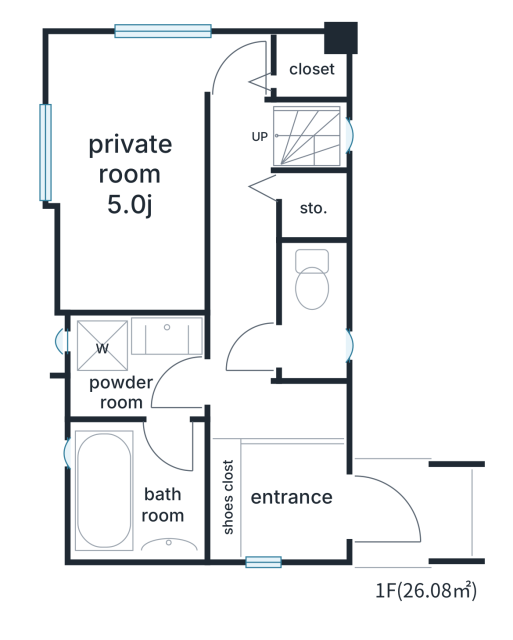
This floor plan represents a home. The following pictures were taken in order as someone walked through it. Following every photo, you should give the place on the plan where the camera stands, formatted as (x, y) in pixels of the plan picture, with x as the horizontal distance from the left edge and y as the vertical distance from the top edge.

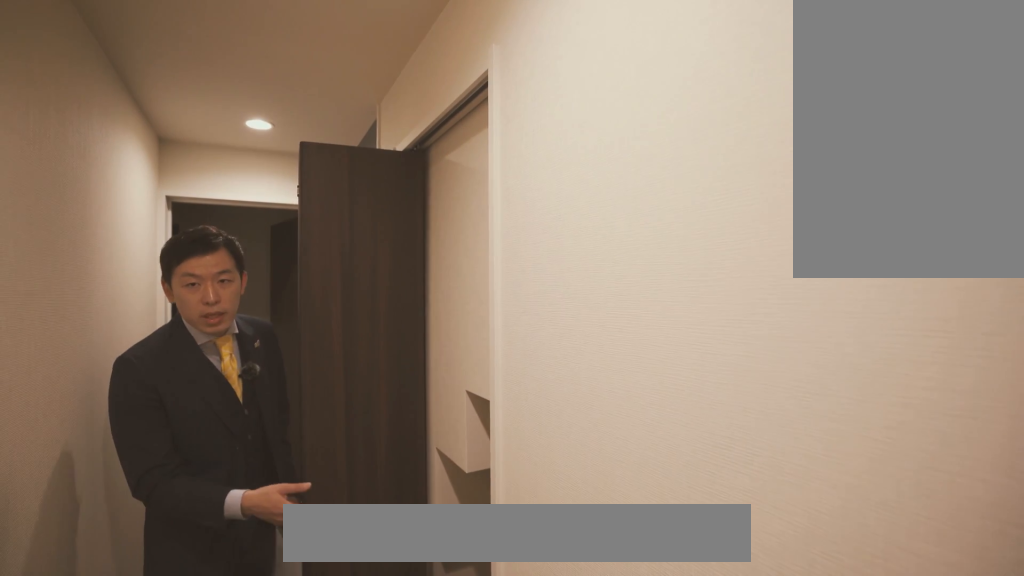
(254, 205)
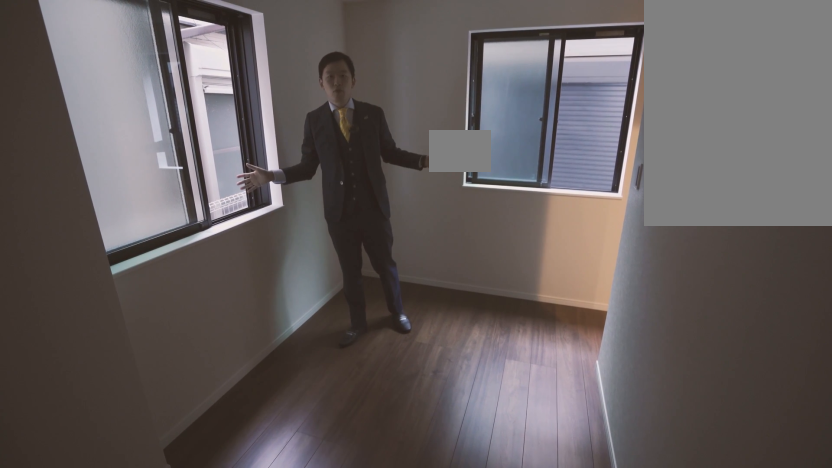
(121, 163)
